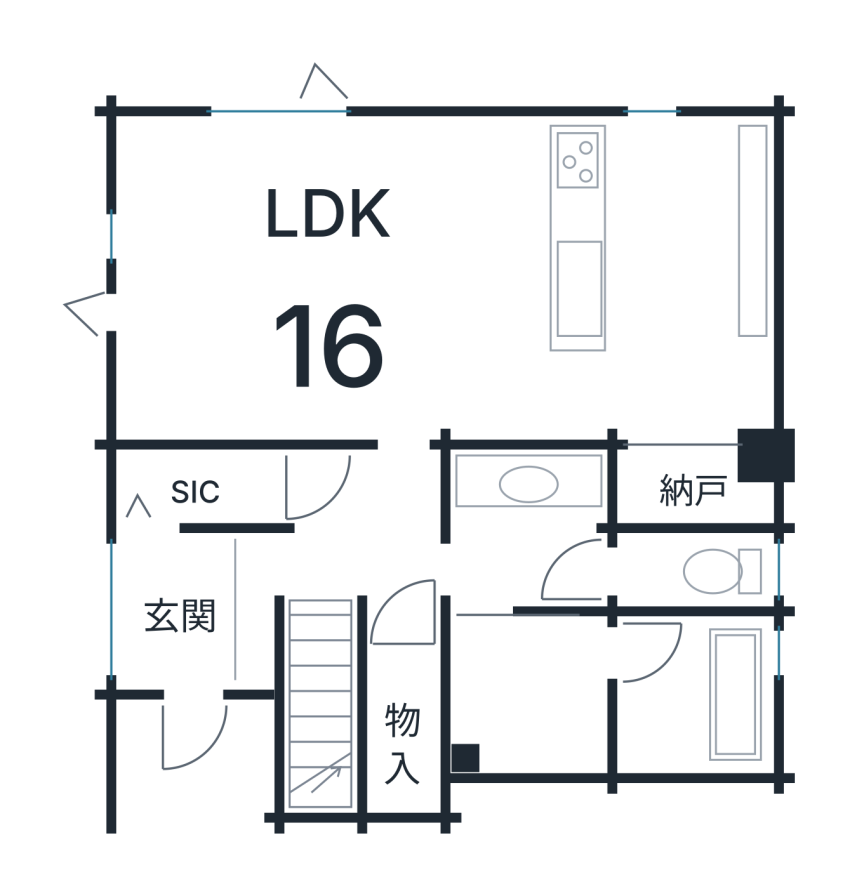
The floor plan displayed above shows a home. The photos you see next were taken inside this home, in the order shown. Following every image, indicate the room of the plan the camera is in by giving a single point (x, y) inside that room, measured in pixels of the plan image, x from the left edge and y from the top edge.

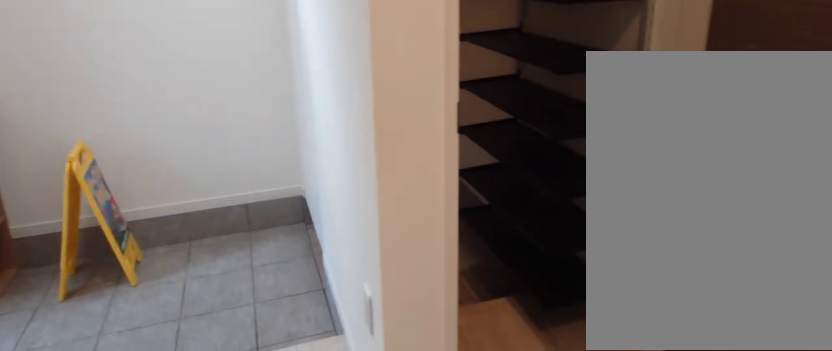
(188, 588)
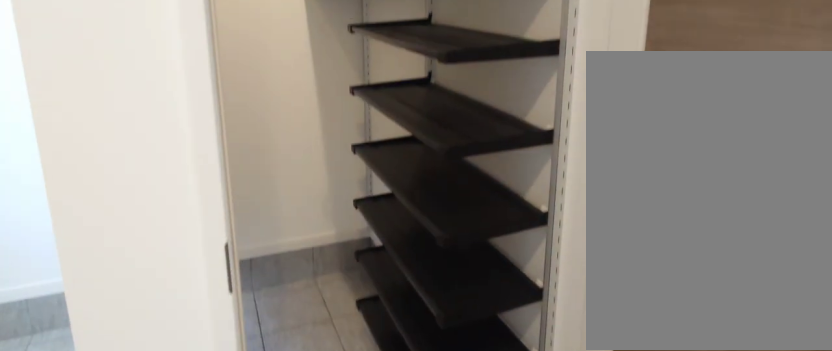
(188, 588)
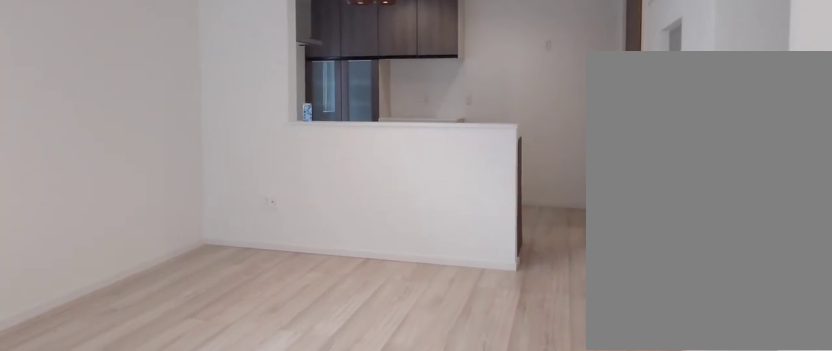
(337, 283)
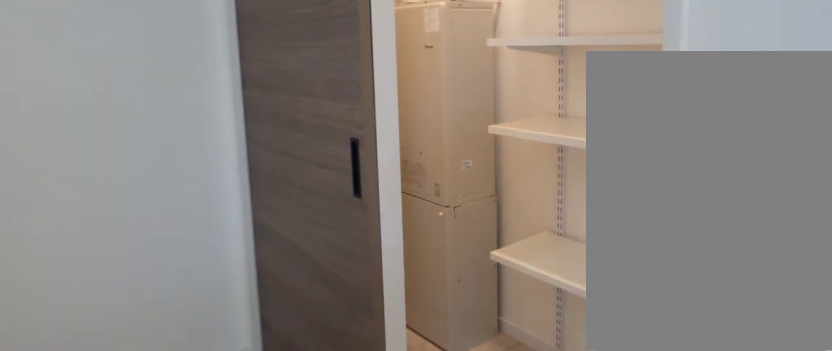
(682, 291)
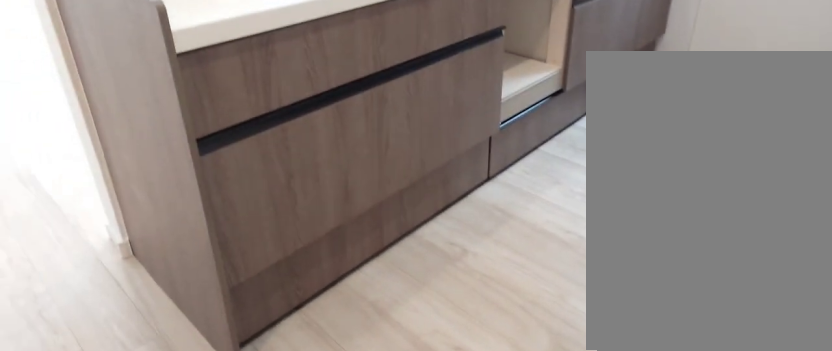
(682, 291)
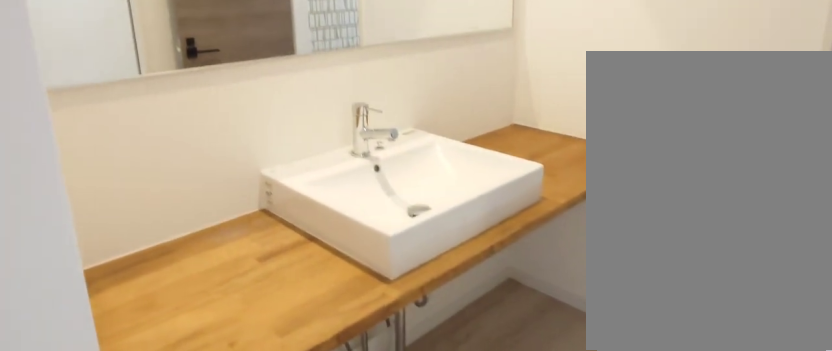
(528, 562)
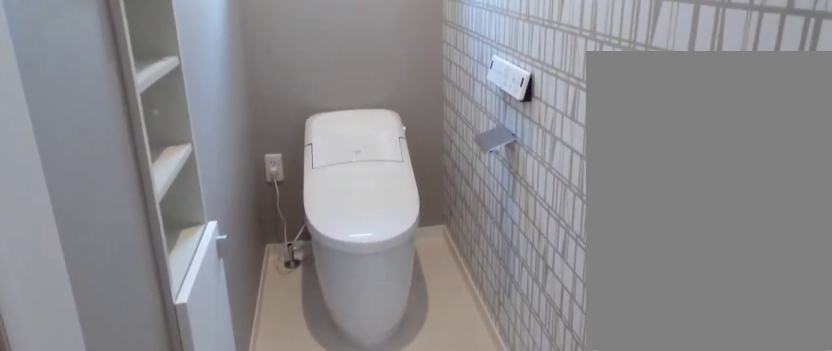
(682, 583)
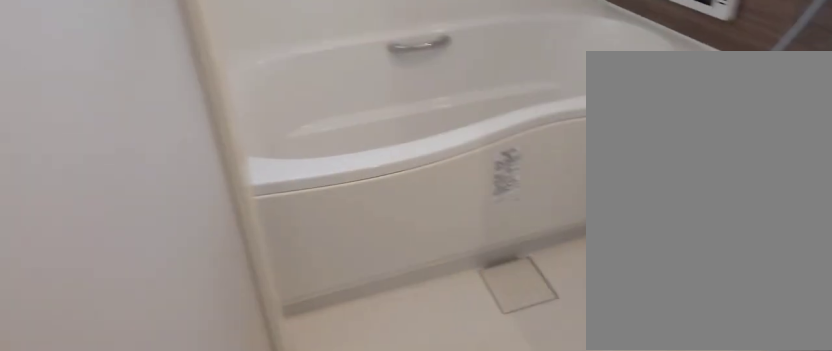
(687, 715)
